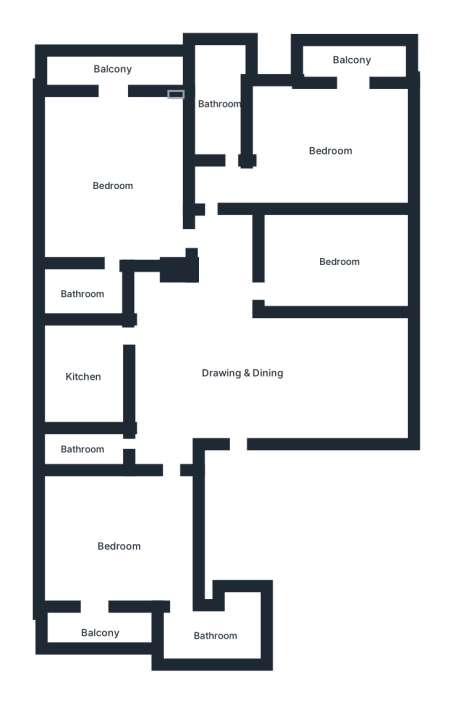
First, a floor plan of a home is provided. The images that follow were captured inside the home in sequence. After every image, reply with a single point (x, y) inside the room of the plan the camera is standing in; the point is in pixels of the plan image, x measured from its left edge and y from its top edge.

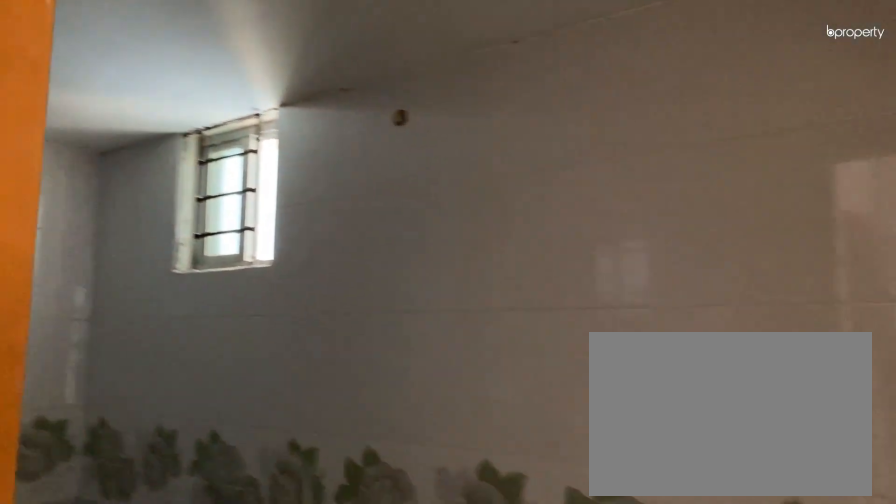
(214, 634)
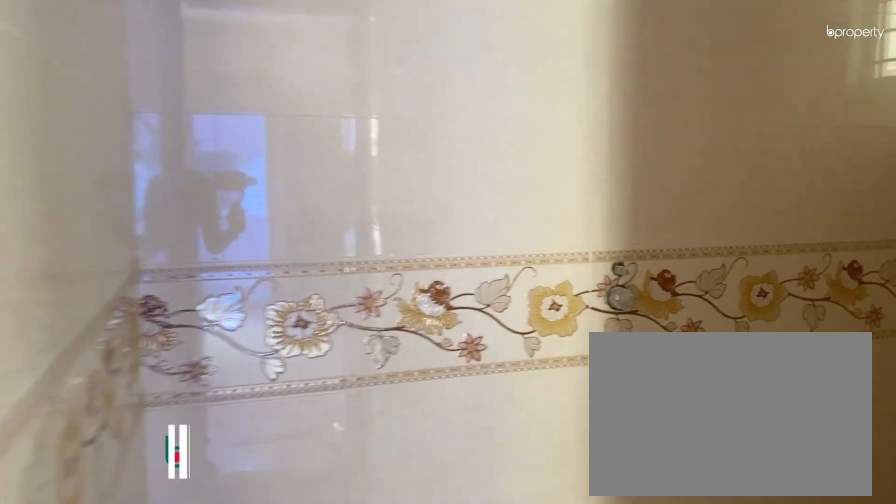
(82, 292)
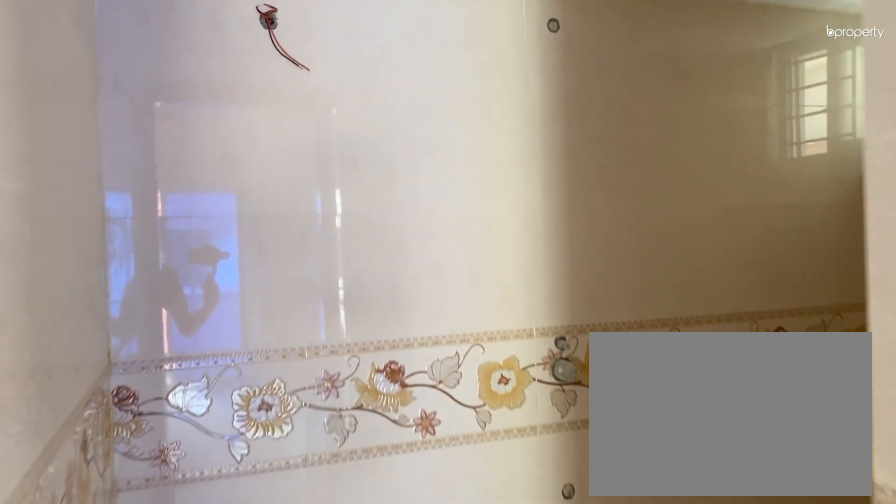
(82, 292)
